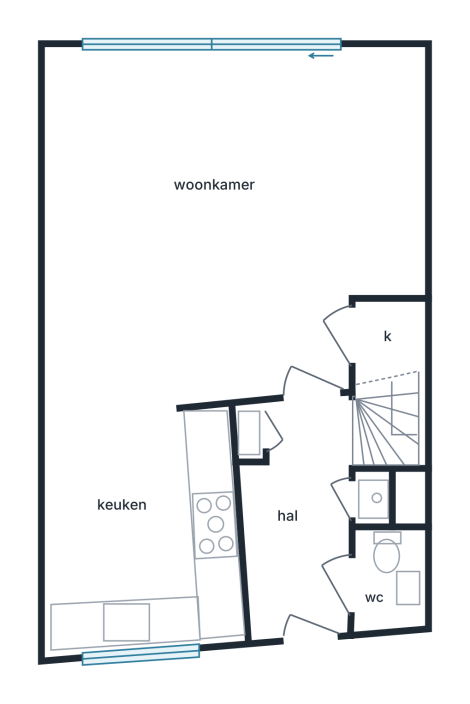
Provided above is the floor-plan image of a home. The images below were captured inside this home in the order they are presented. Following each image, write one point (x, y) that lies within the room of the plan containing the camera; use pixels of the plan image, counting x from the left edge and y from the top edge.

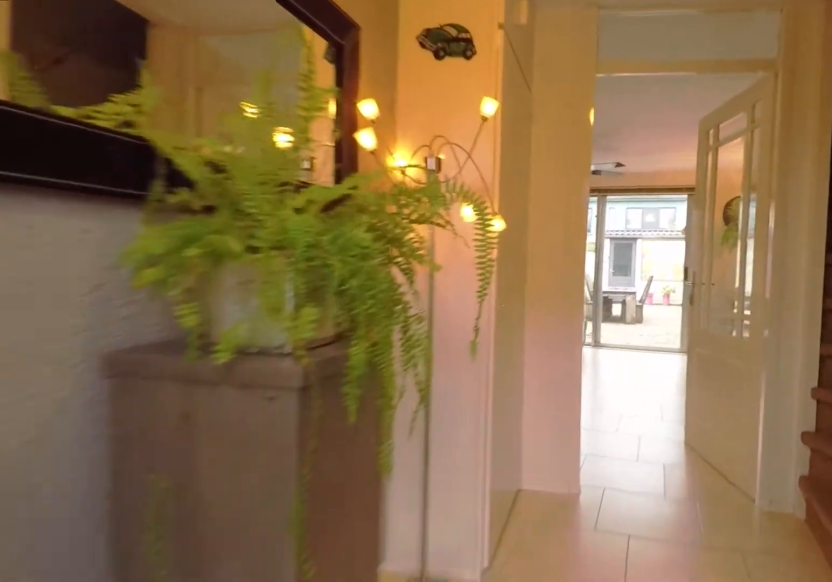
(301, 519)
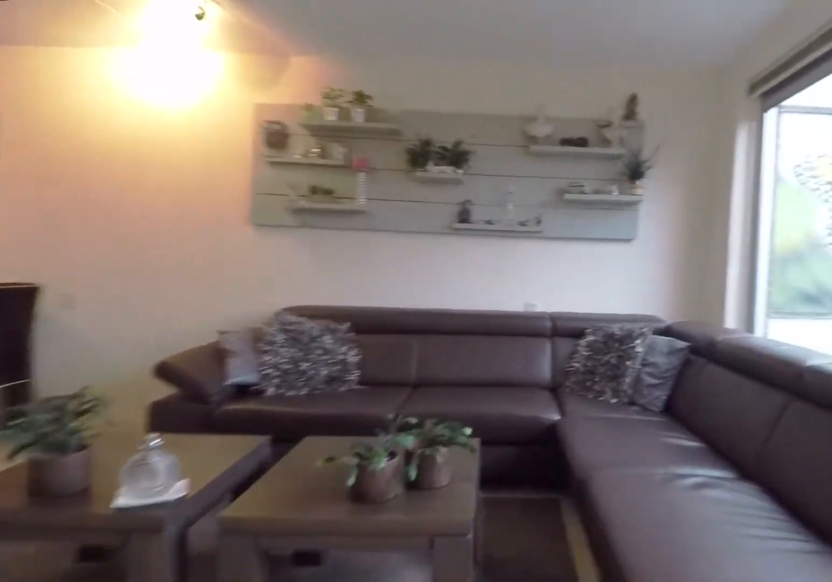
(241, 262)
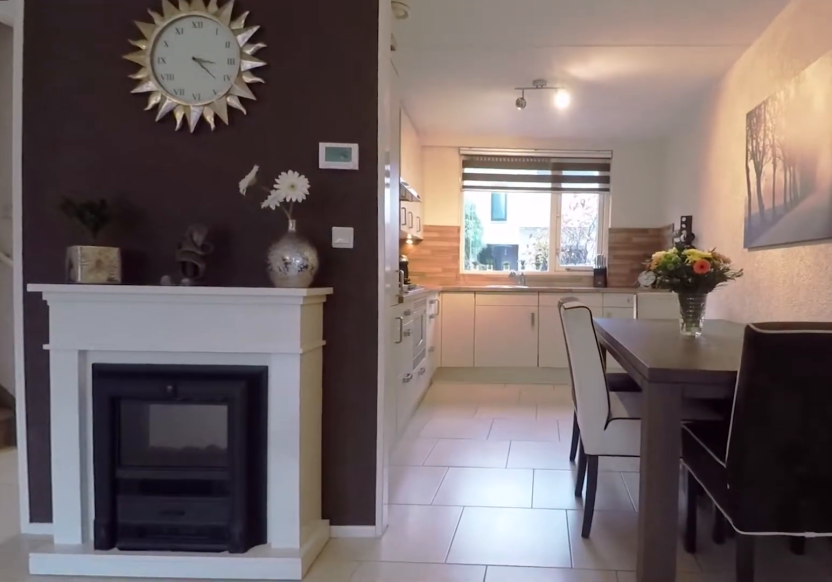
(241, 262)
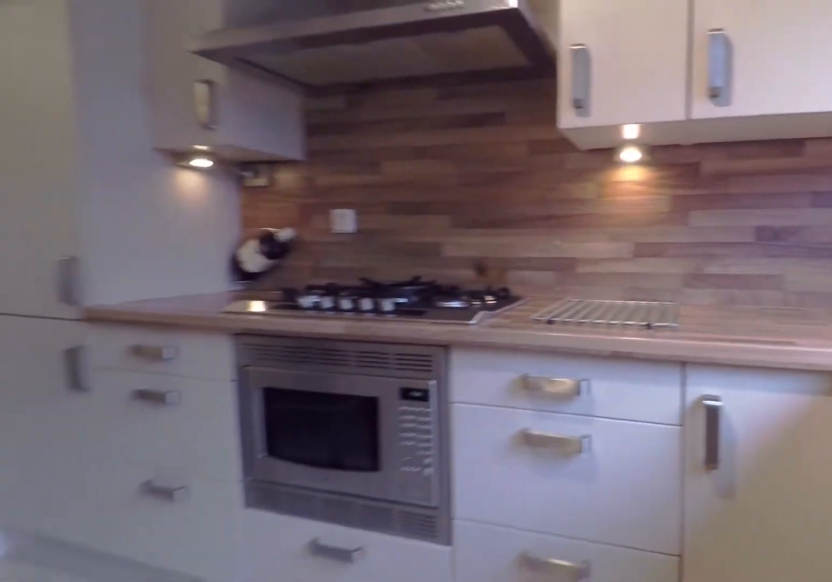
(142, 531)
